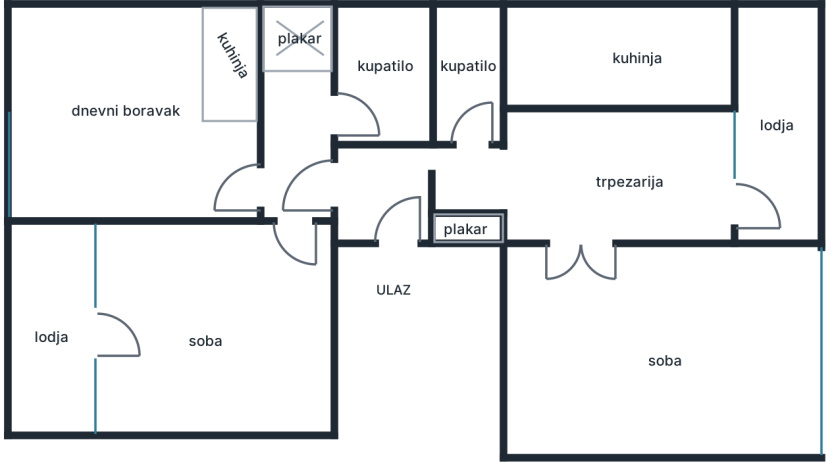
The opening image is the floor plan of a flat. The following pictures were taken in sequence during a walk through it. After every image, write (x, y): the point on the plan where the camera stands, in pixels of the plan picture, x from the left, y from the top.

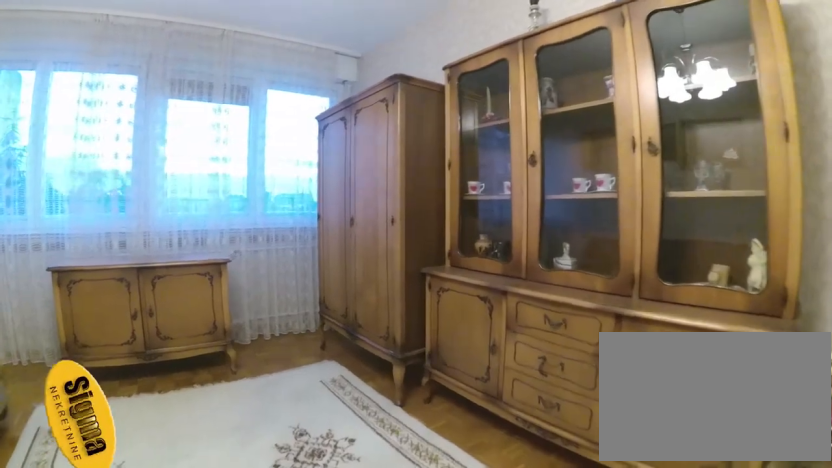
(620, 346)
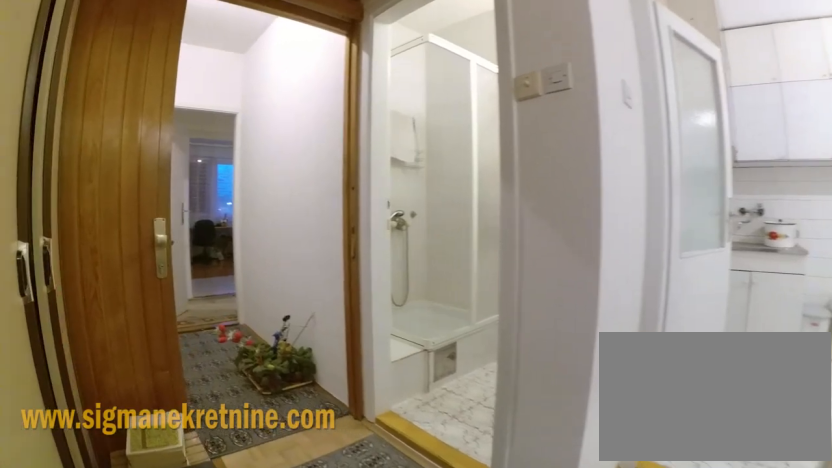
(560, 225)
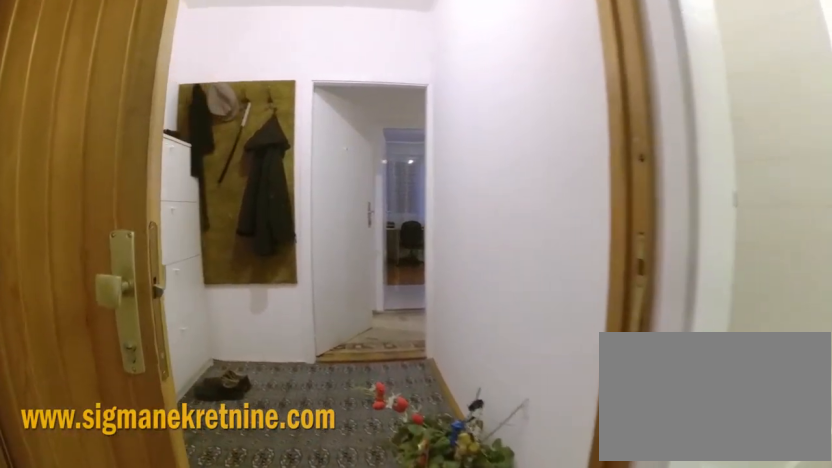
(498, 191)
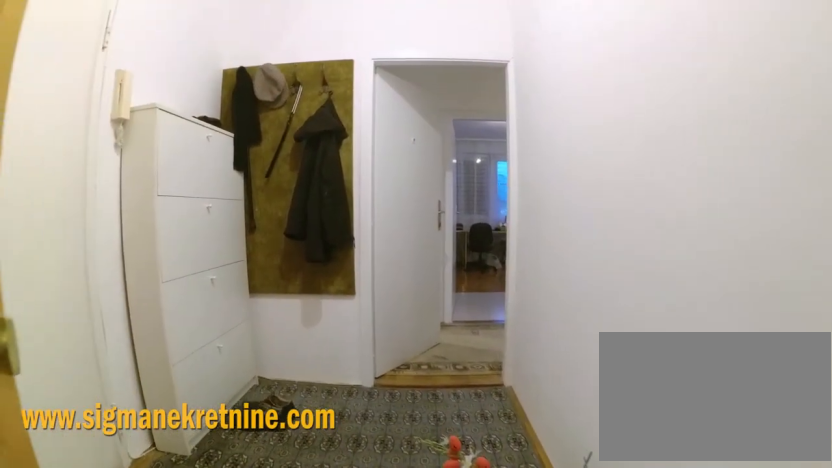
(460, 193)
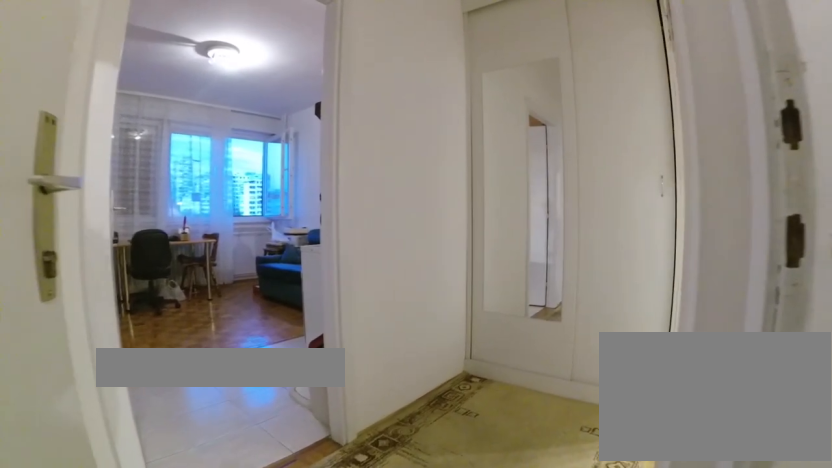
(353, 196)
